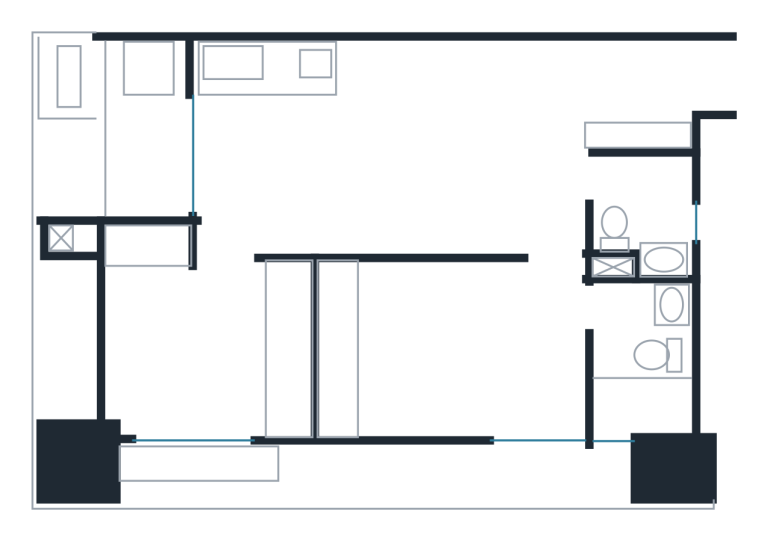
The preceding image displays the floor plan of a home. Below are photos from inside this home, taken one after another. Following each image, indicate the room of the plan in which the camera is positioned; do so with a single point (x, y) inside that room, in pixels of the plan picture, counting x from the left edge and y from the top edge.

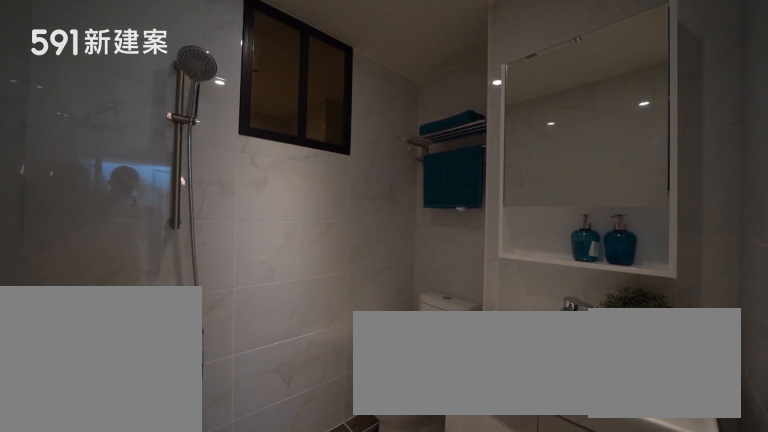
(644, 211)
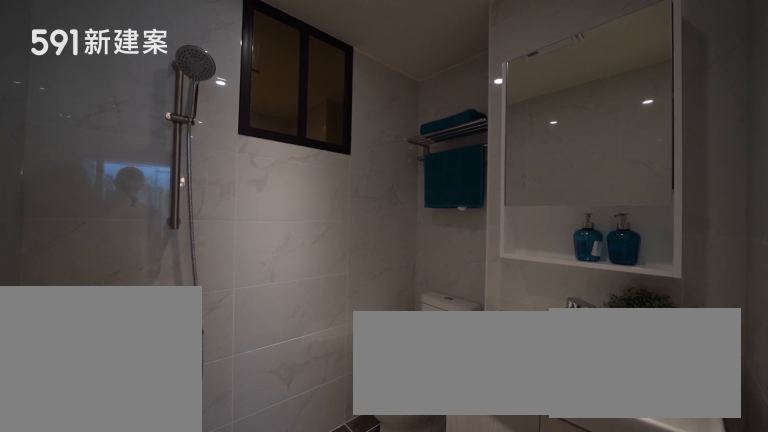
(644, 211)
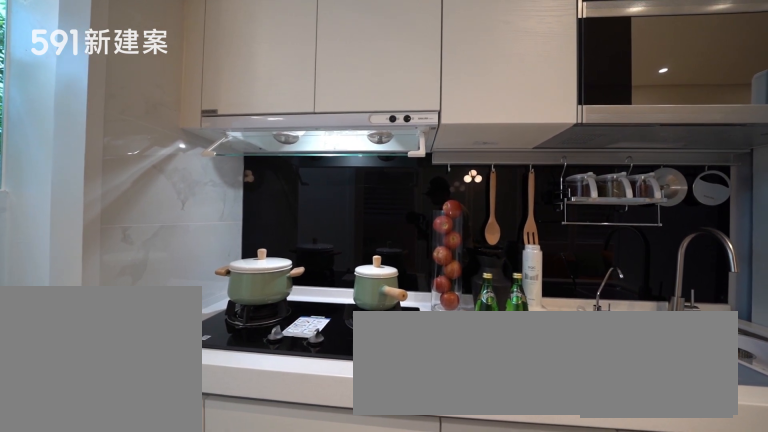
(290, 95)
